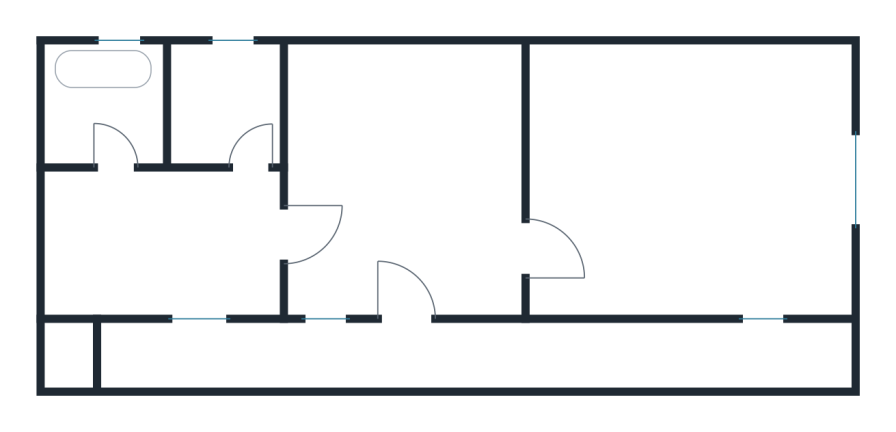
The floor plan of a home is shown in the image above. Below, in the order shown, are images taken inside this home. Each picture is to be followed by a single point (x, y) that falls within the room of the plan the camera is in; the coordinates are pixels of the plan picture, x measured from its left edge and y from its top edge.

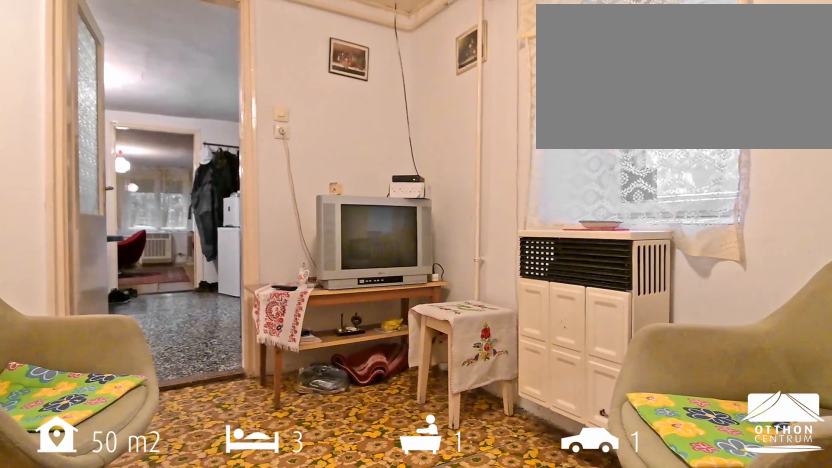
(145, 244)
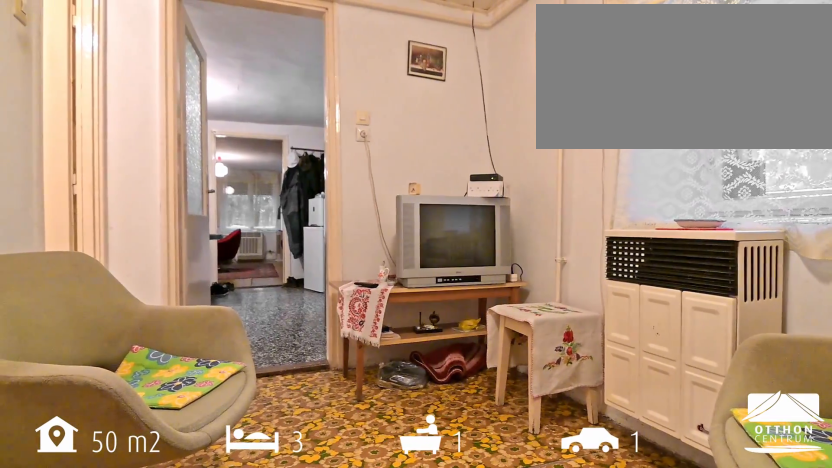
(145, 244)
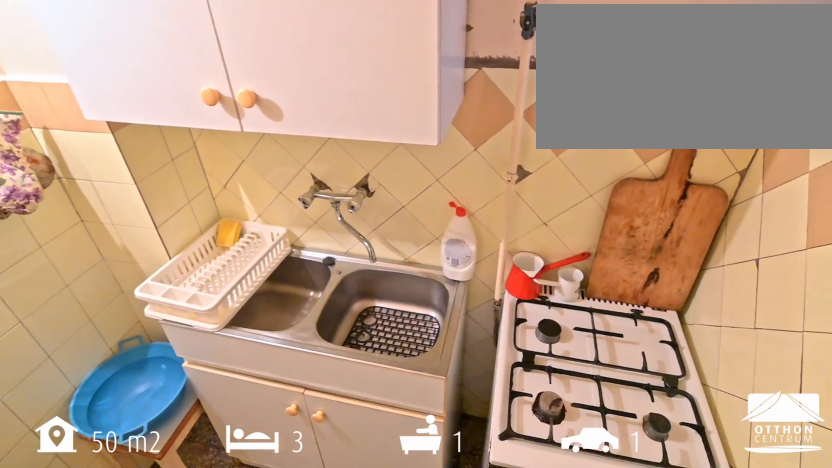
(222, 98)
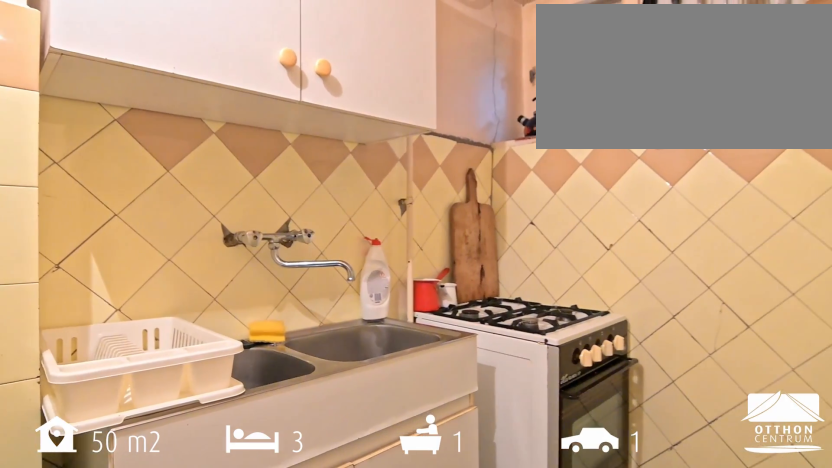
(222, 98)
